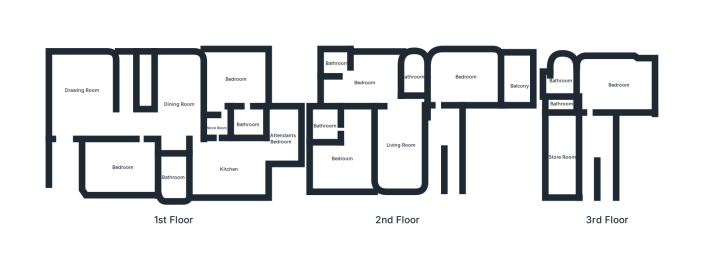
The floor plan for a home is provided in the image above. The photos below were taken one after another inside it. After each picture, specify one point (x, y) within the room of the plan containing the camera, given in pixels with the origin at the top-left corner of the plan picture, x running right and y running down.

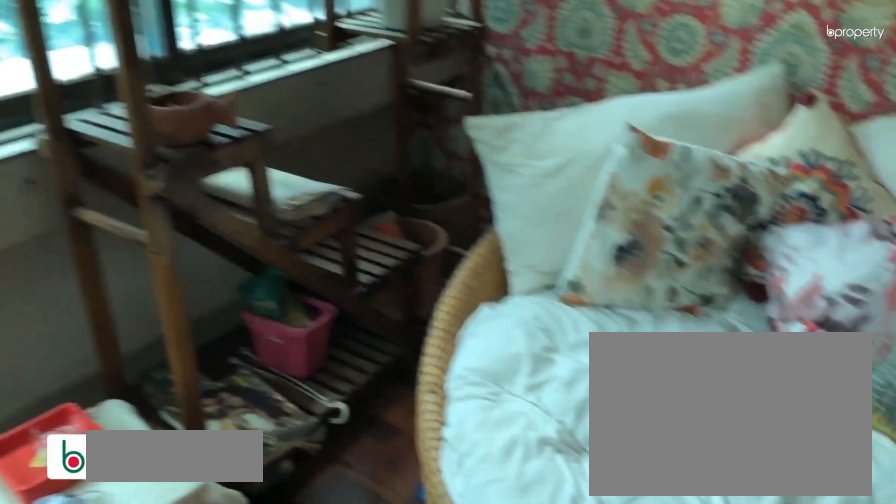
(519, 86)
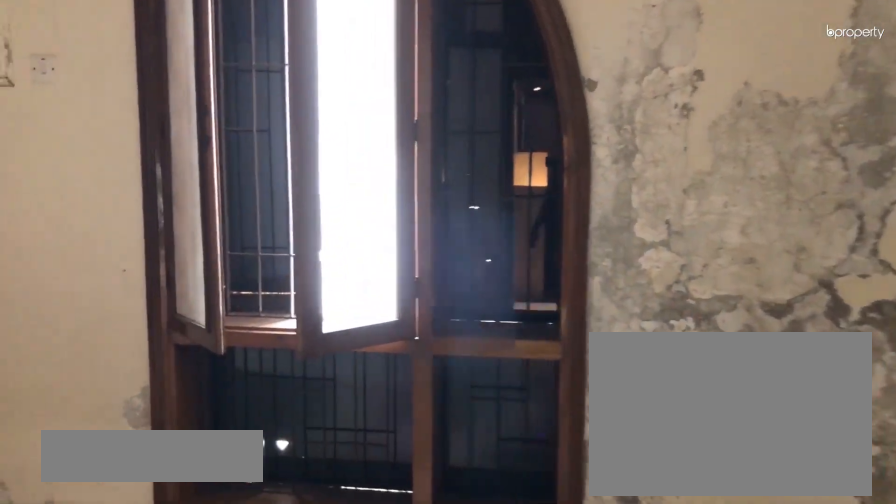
(364, 83)
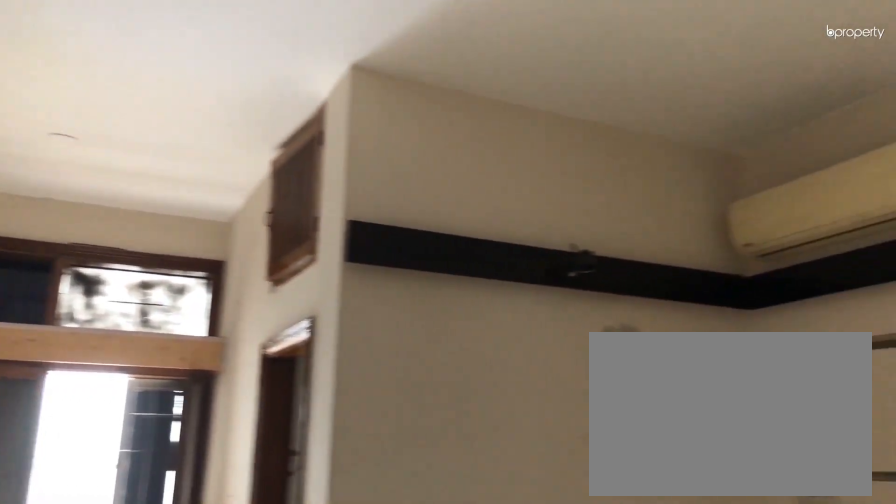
(364, 83)
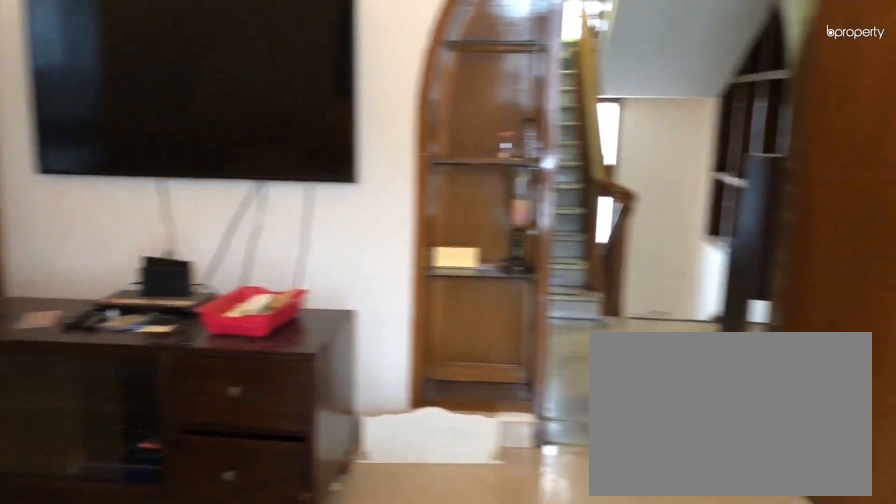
(618, 85)
